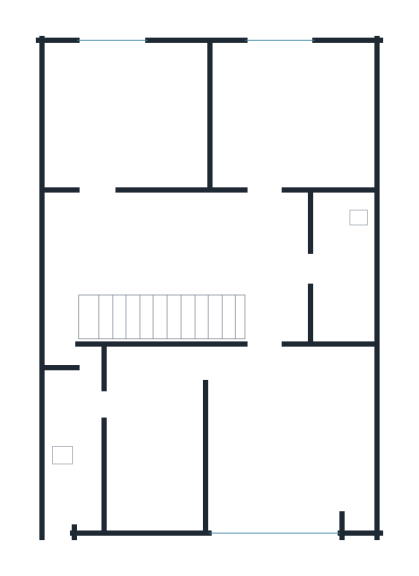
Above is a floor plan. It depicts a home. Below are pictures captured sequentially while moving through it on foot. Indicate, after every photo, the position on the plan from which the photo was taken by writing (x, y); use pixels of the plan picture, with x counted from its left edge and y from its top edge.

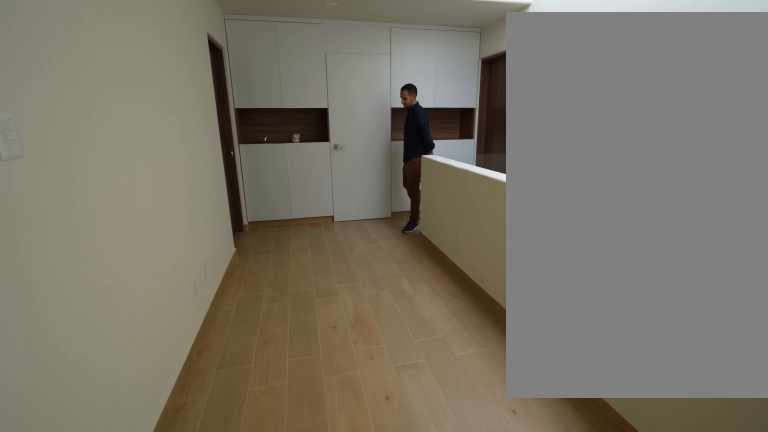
(61, 236)
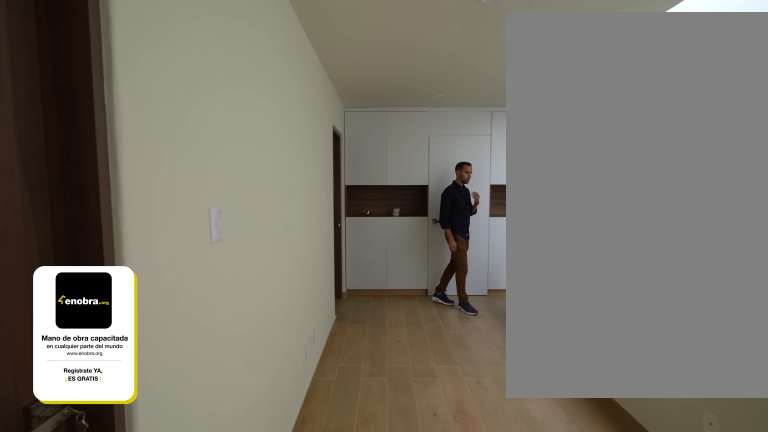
(68, 246)
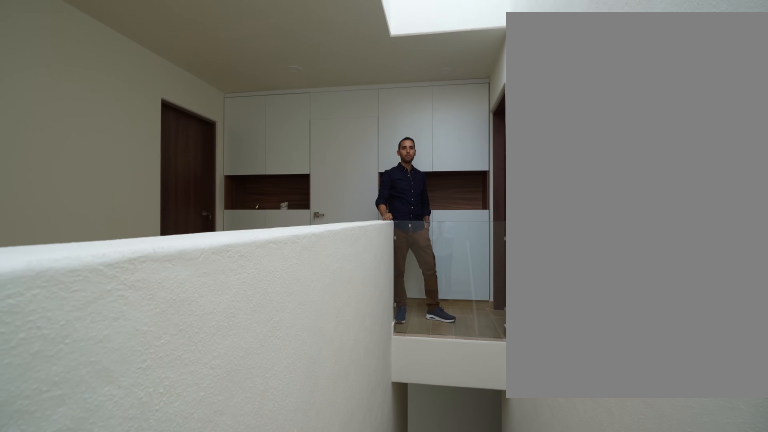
(77, 292)
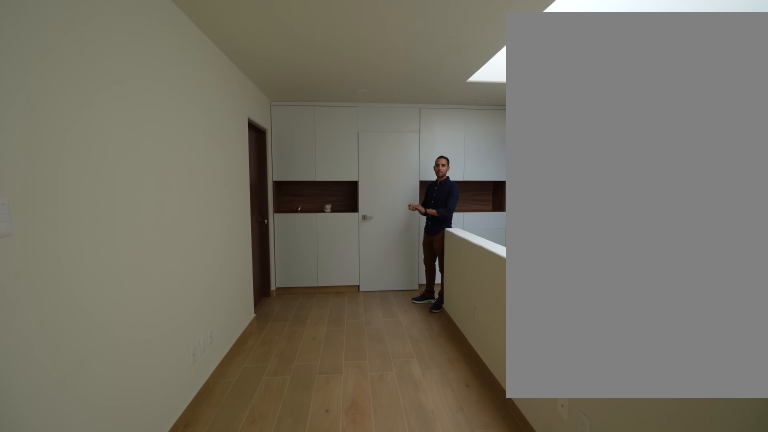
(77, 275)
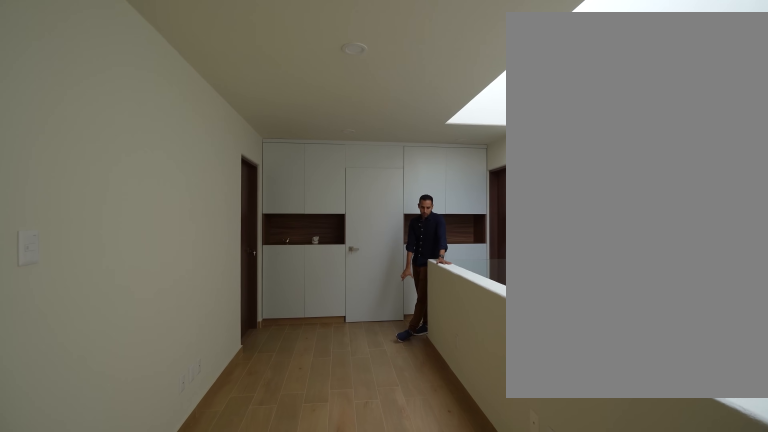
(64, 271)
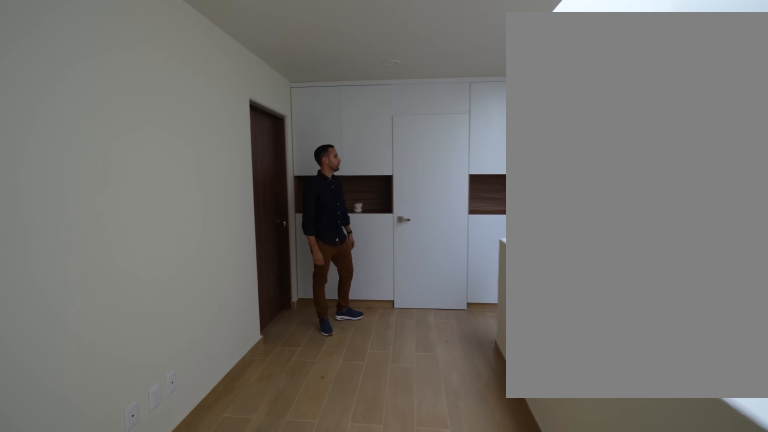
(123, 252)
